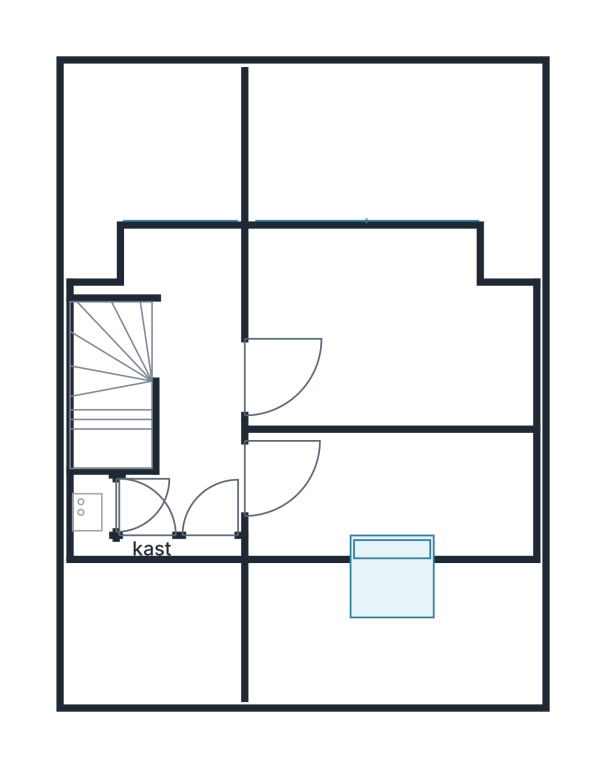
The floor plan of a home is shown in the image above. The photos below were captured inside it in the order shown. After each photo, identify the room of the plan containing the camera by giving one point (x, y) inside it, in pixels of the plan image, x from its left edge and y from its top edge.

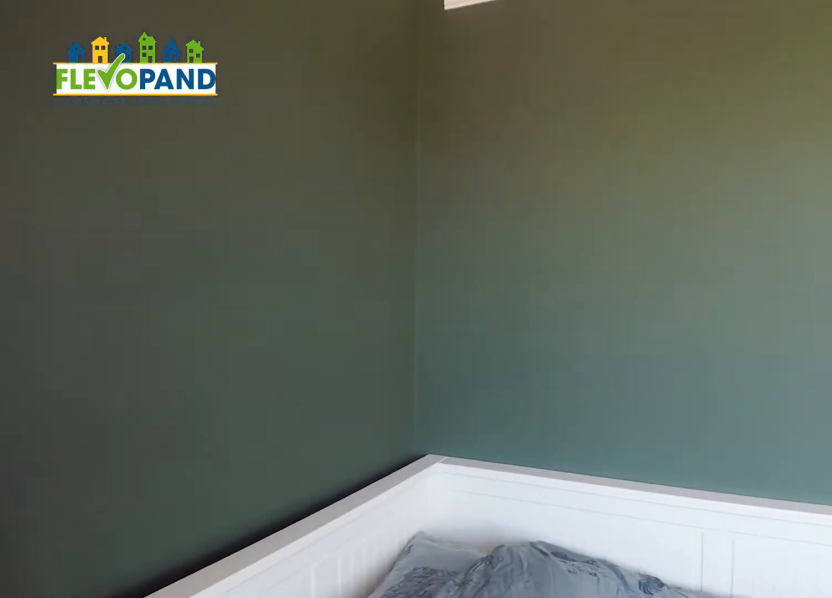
(303, 282)
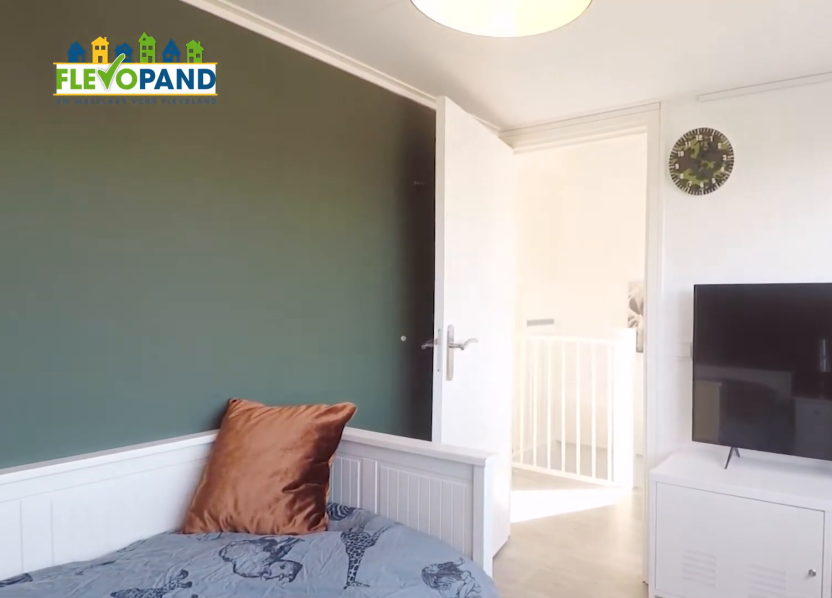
(303, 282)
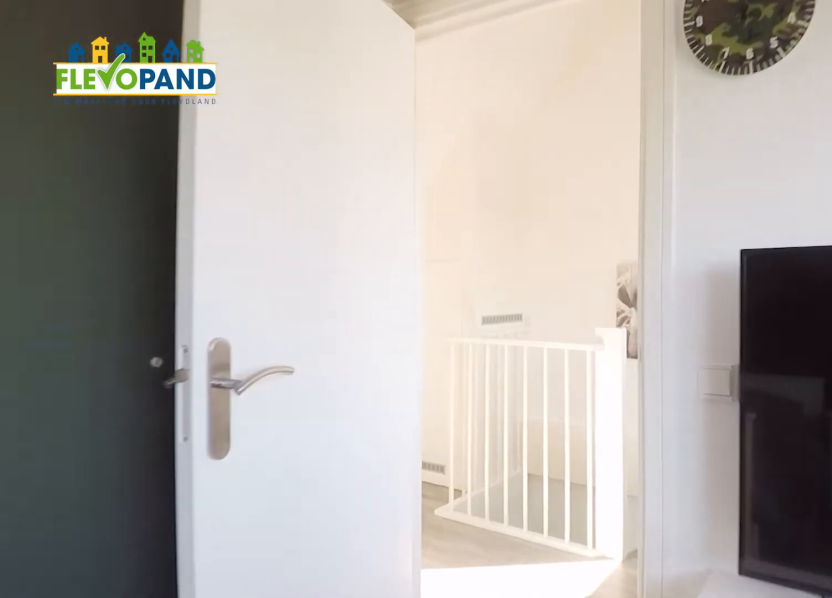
(303, 282)
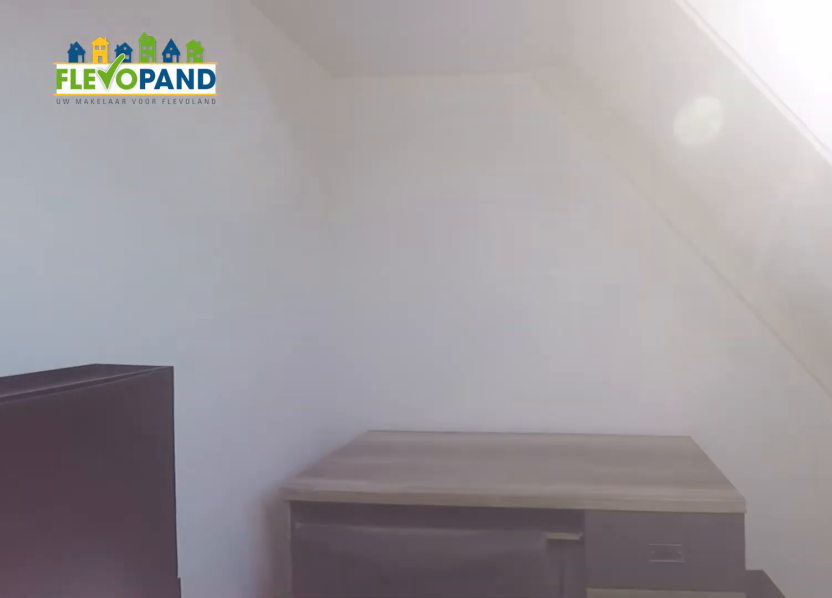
(393, 506)
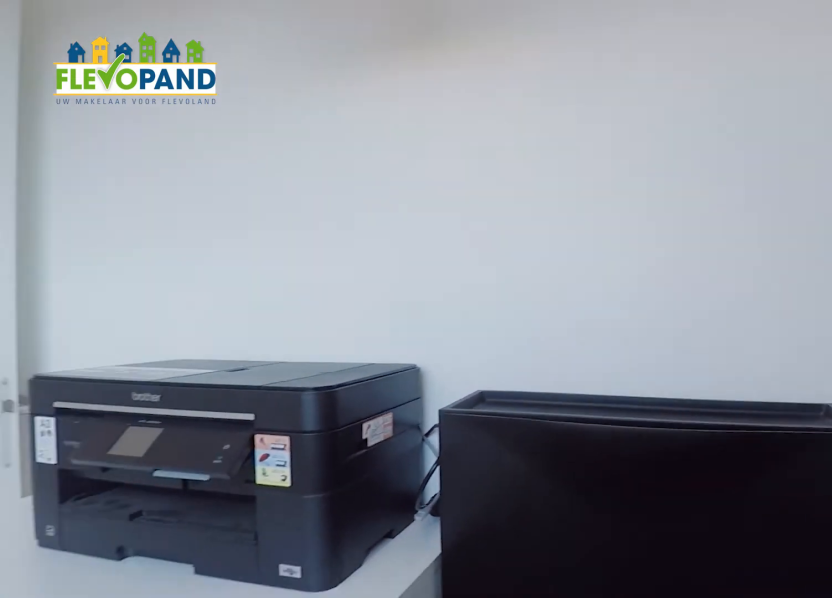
(393, 506)
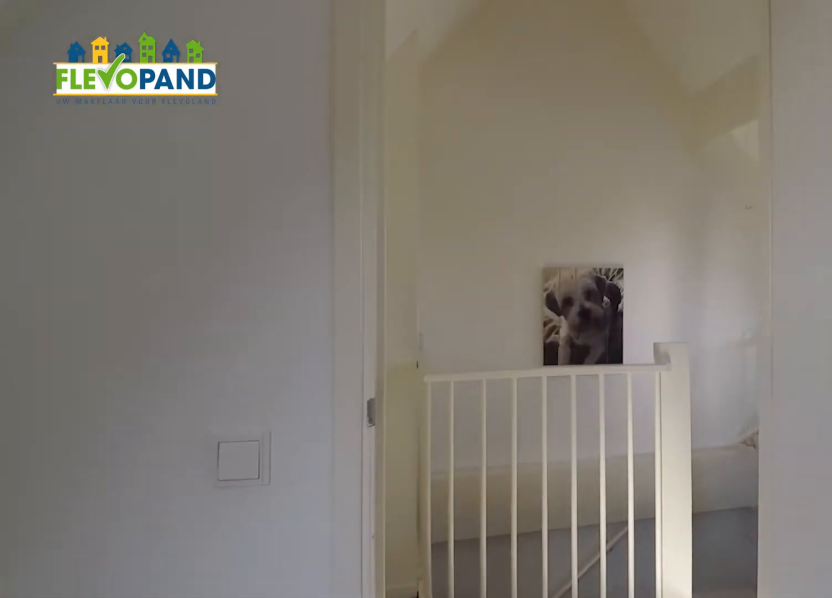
(393, 506)
